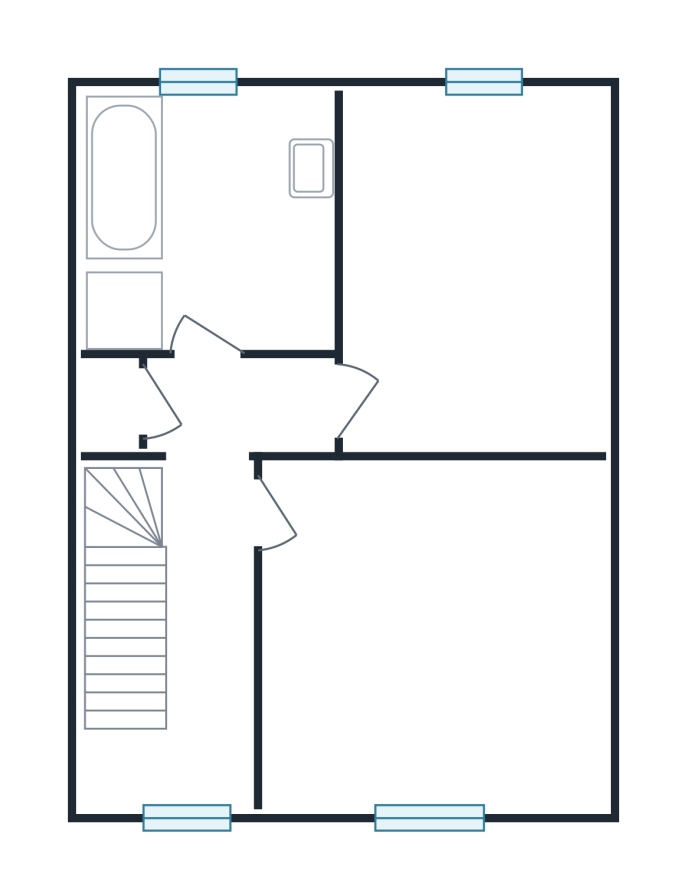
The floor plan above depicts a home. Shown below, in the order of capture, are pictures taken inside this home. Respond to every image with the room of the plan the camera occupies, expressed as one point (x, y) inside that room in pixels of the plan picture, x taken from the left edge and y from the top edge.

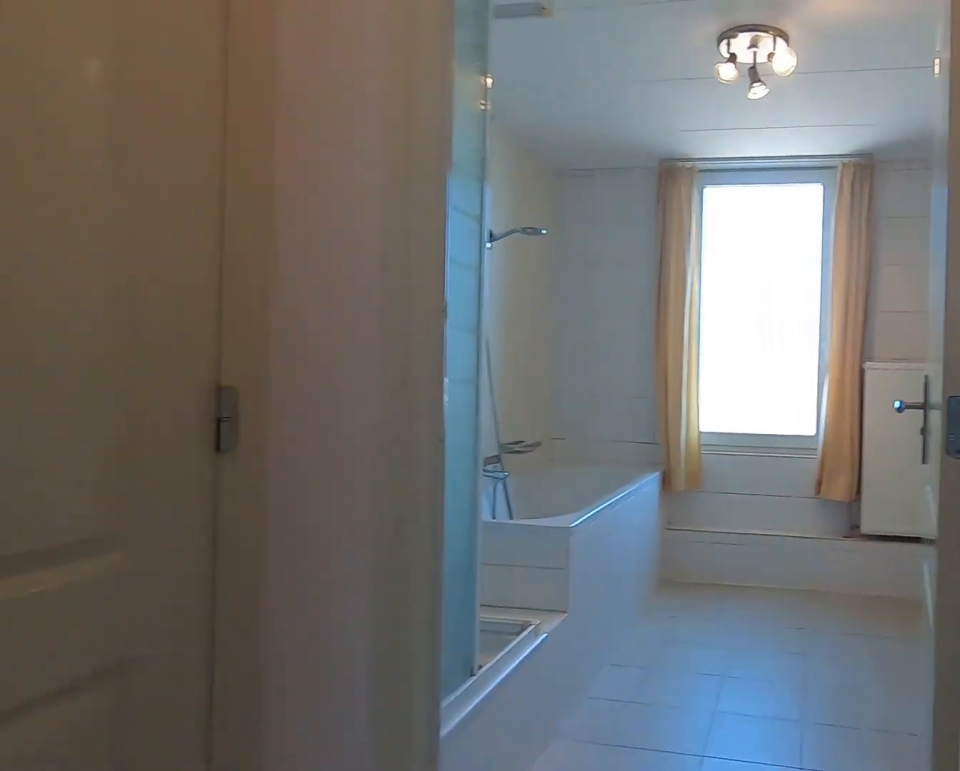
(209, 573)
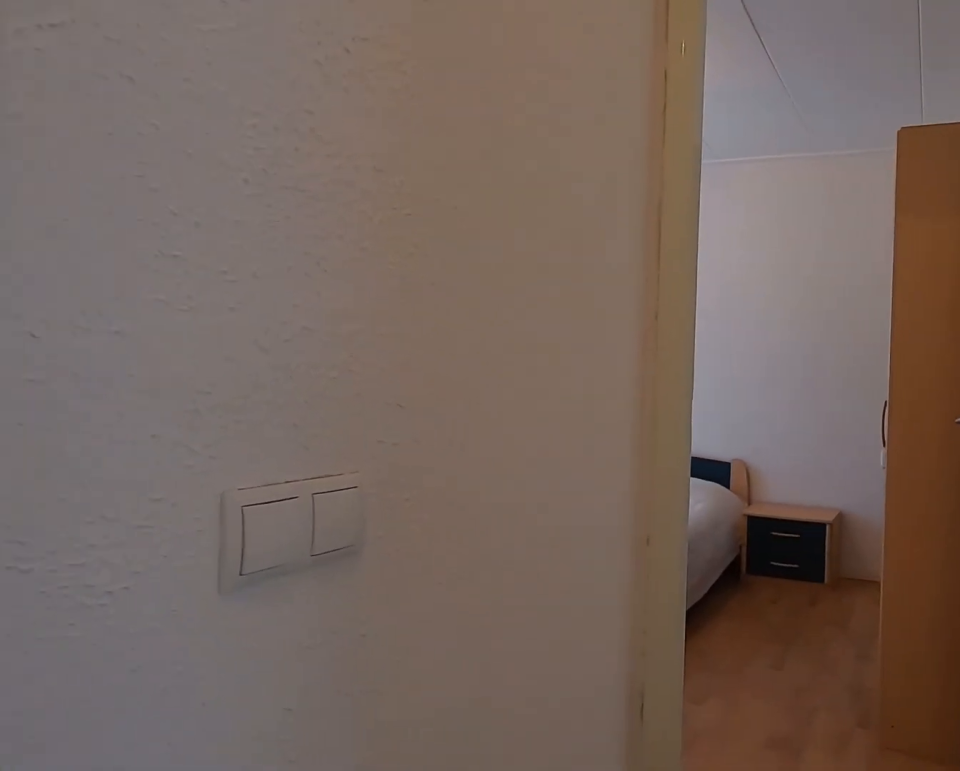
(209, 573)
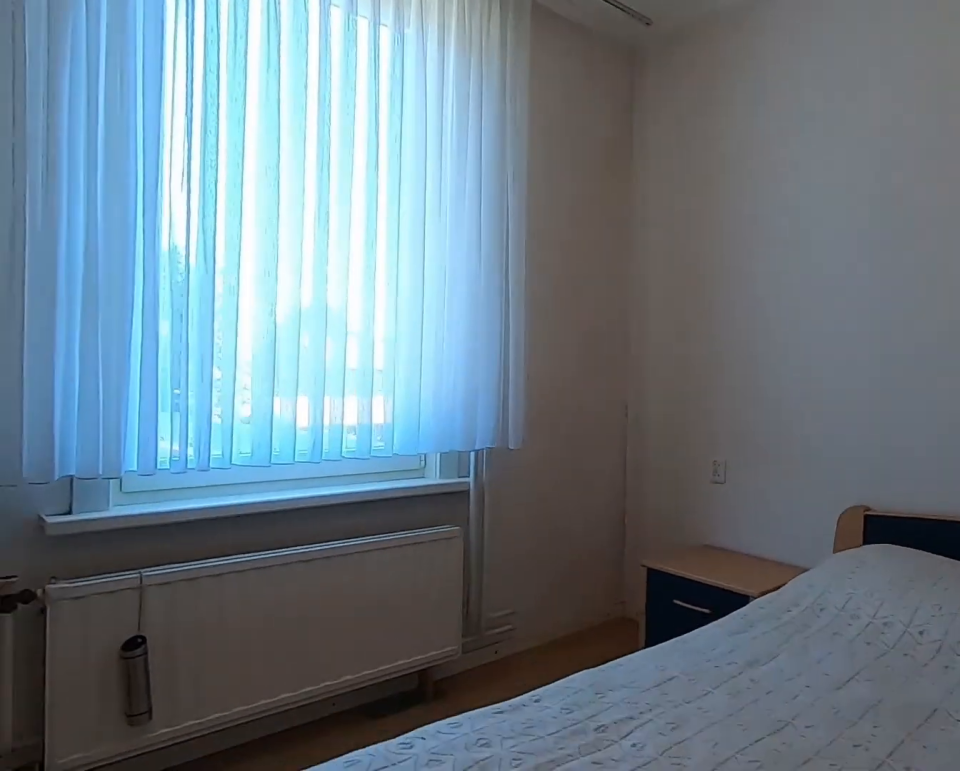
(471, 157)
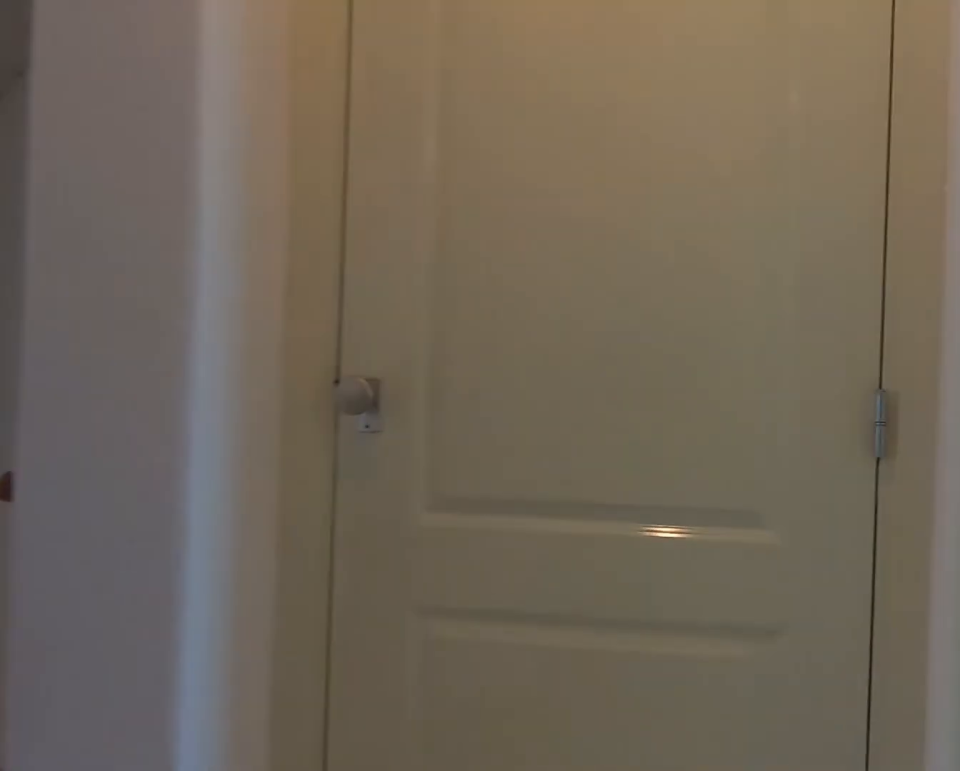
(209, 572)
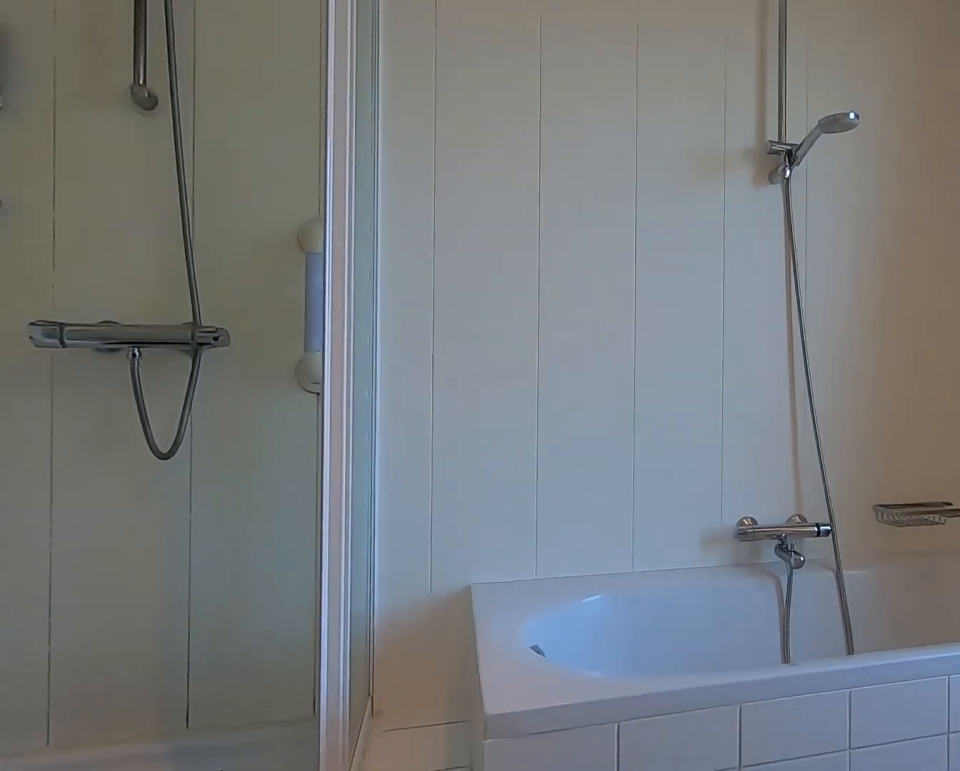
(209, 221)
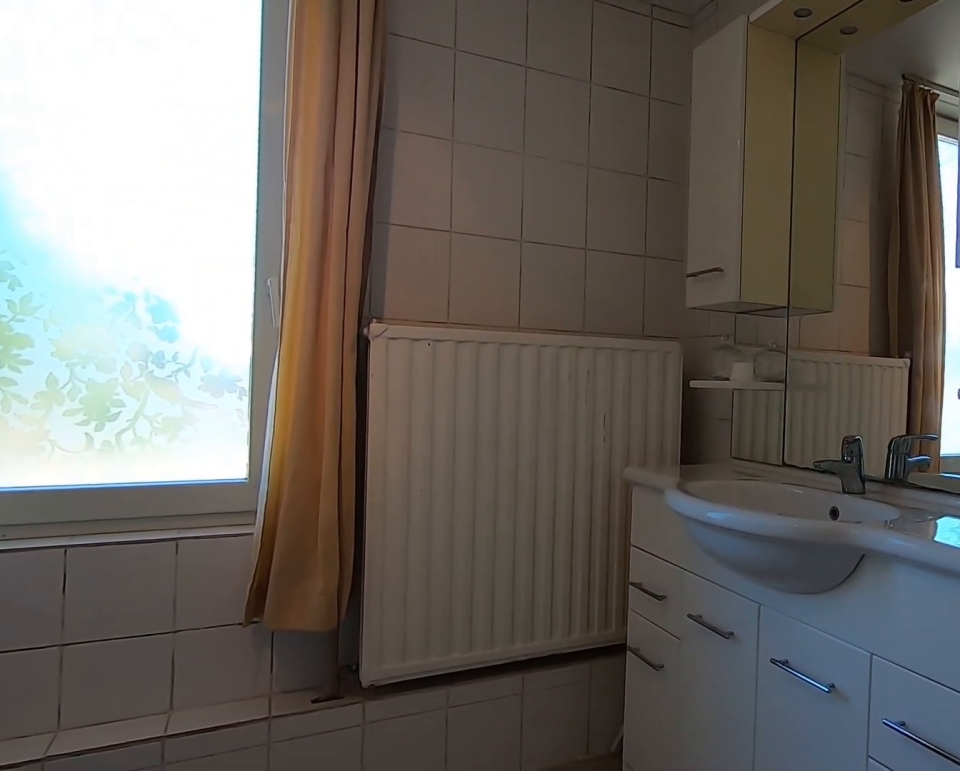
(209, 221)
